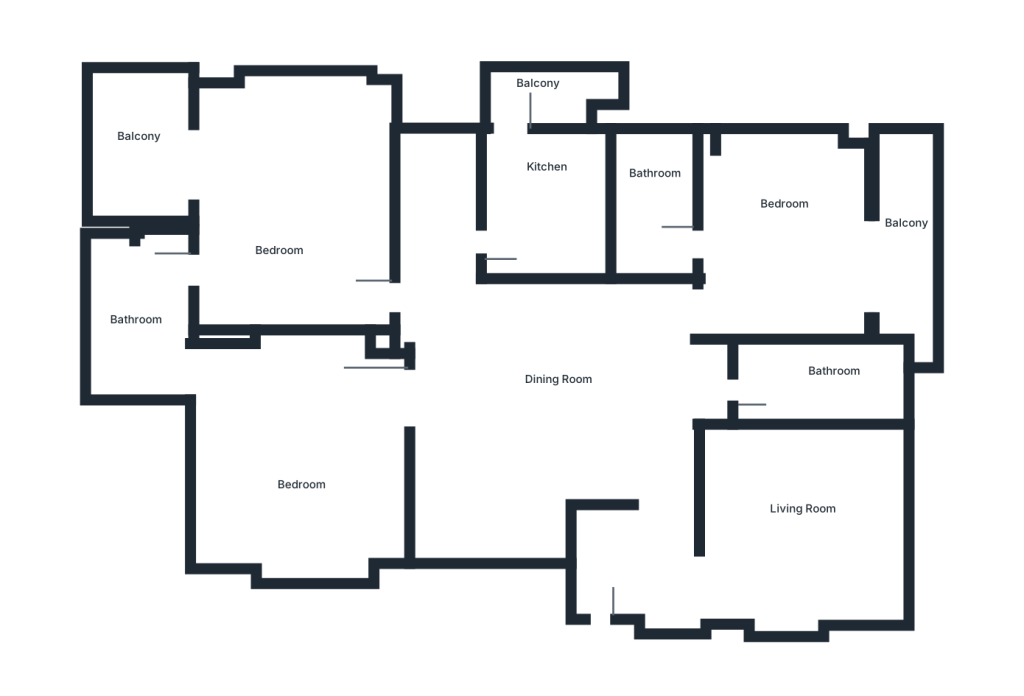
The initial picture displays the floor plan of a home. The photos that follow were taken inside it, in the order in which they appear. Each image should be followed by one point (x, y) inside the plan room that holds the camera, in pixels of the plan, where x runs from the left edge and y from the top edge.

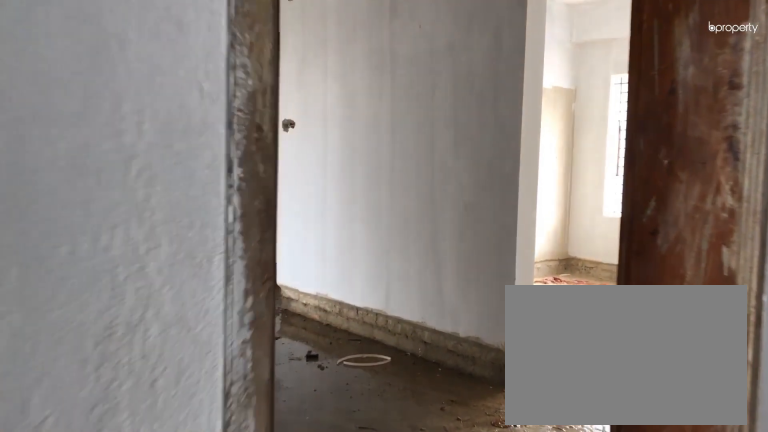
(617, 600)
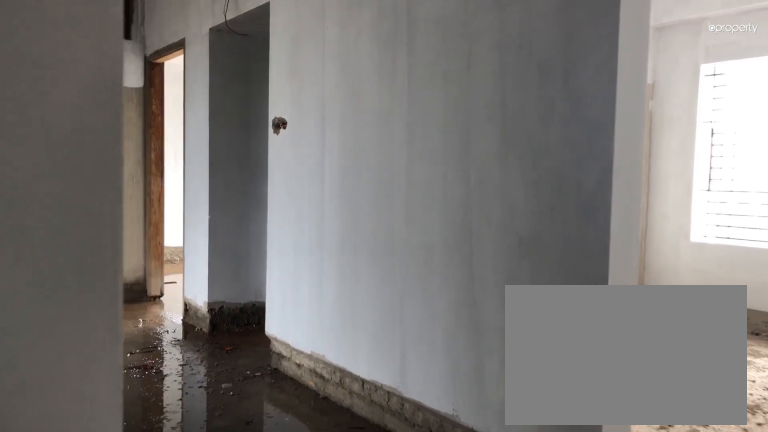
(617, 600)
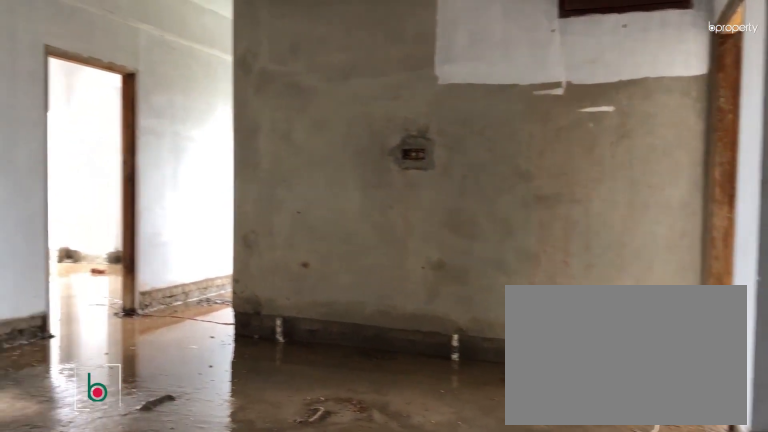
(557, 412)
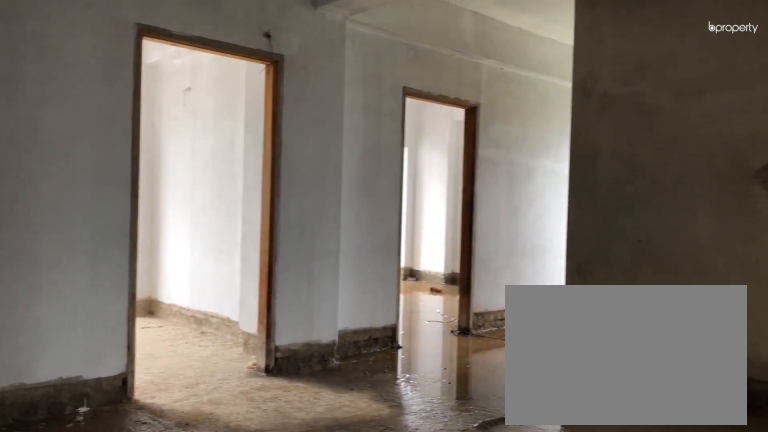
(556, 412)
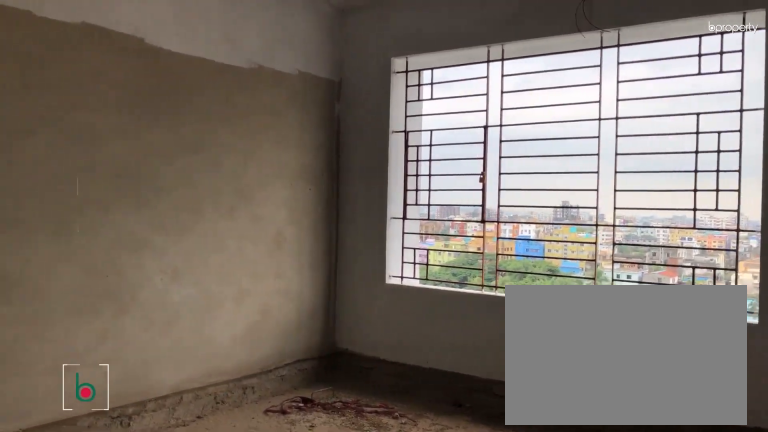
(800, 514)
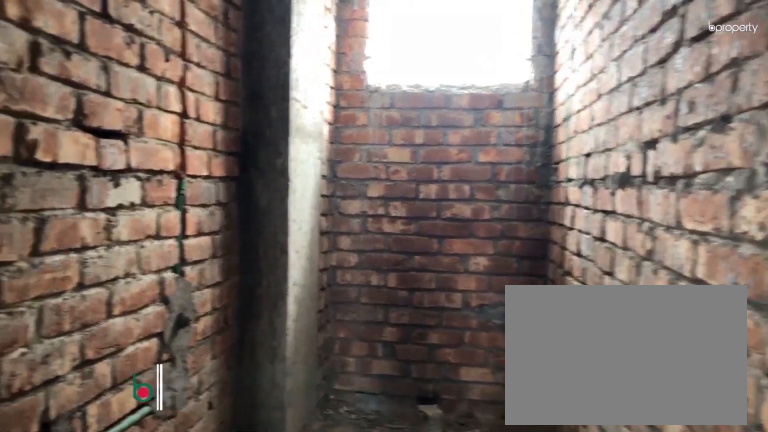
(834, 386)
